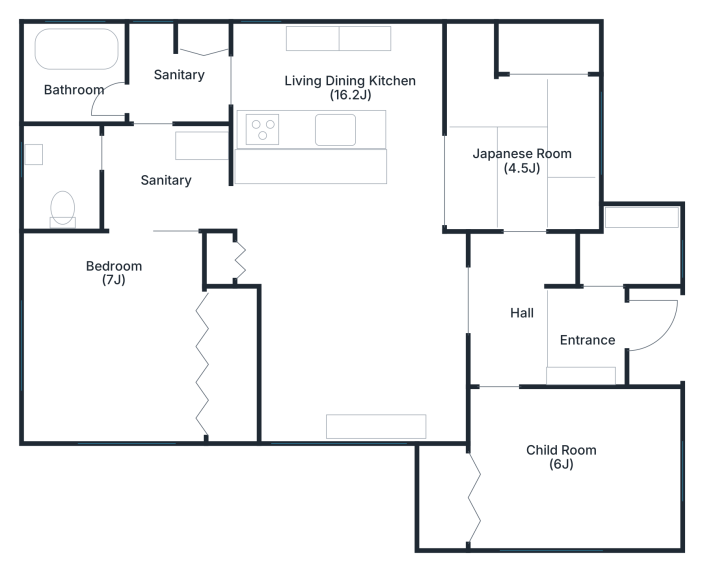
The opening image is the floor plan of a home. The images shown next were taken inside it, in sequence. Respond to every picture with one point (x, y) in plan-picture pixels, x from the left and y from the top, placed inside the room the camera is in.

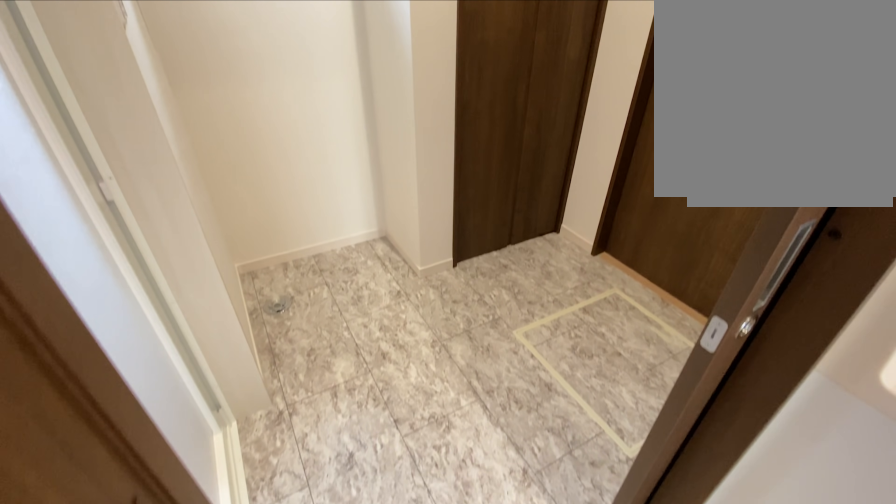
(174, 86)
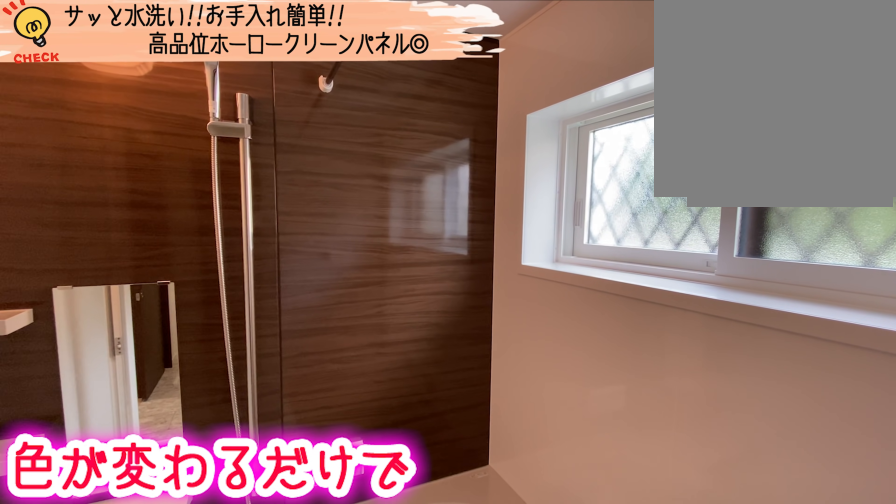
(76, 82)
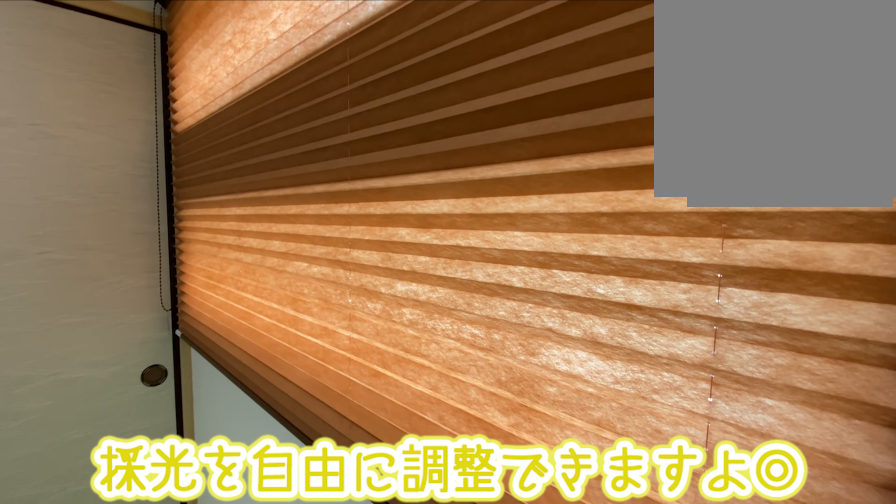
(521, 117)
